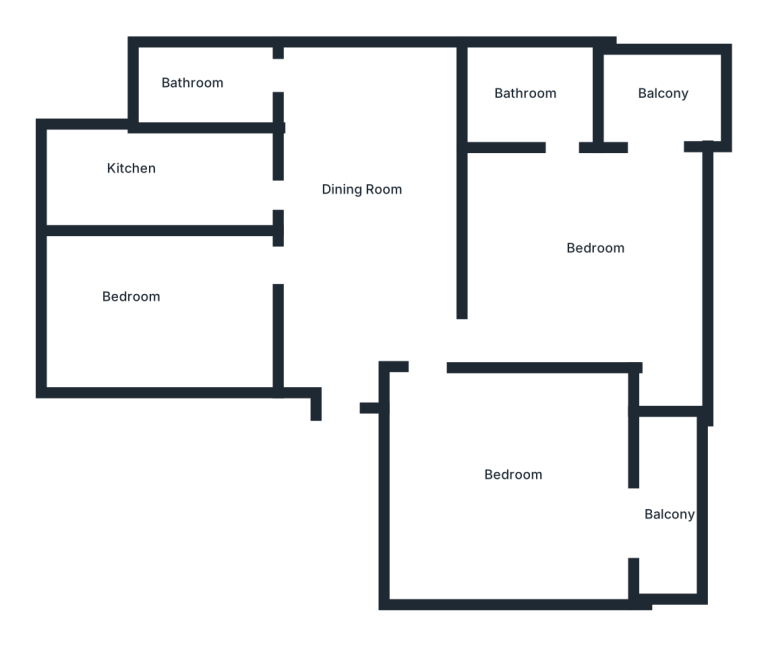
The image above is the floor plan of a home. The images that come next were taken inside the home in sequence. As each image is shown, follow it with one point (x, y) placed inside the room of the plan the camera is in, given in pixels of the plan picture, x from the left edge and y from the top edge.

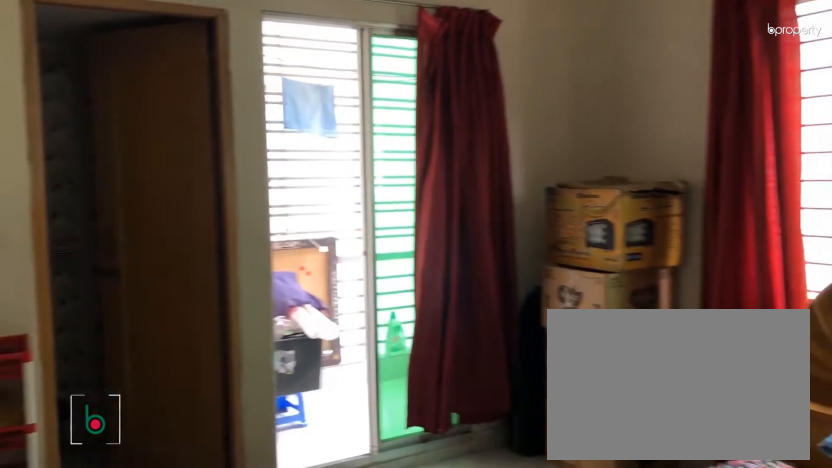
(590, 278)
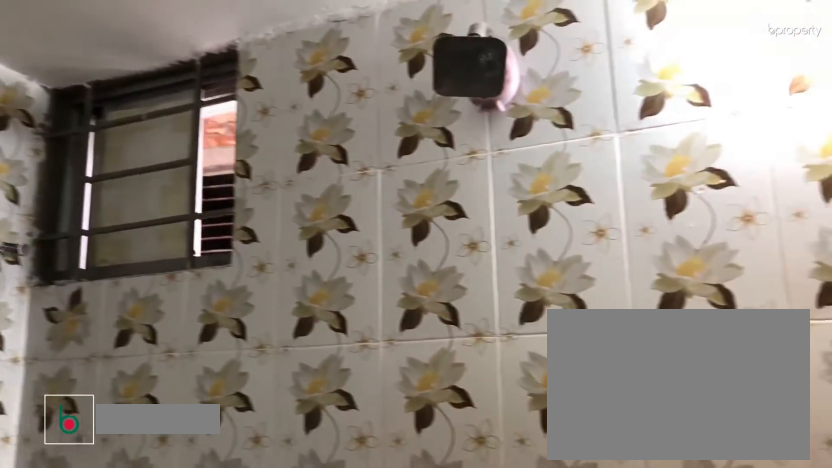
(537, 105)
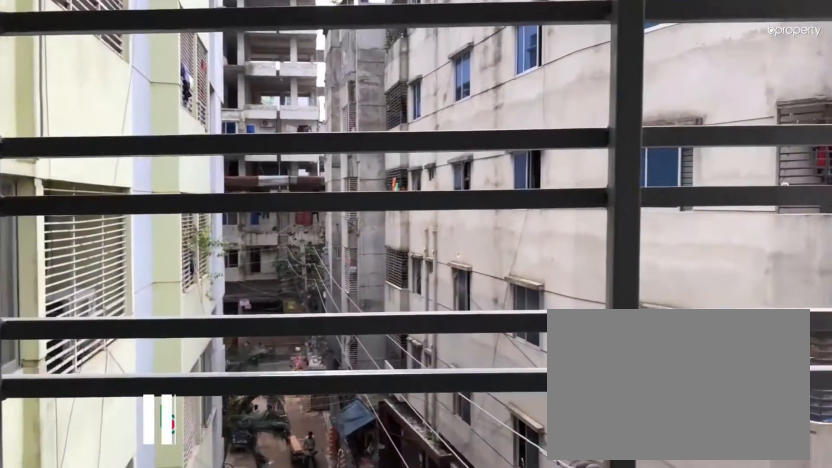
(663, 91)
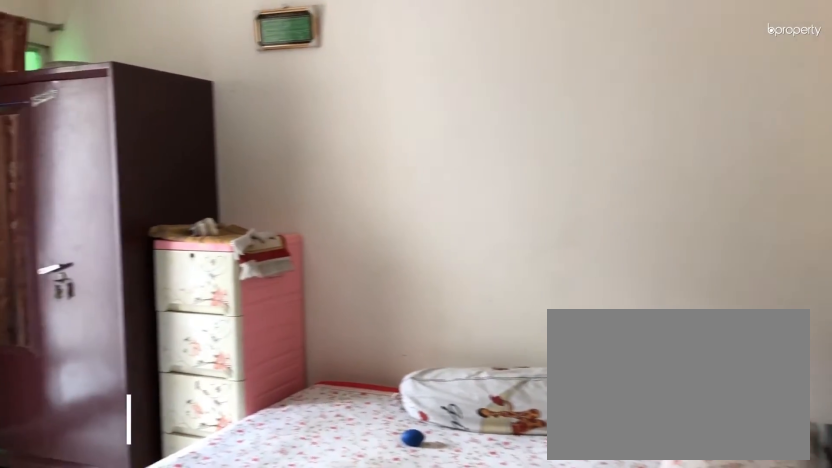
(502, 495)
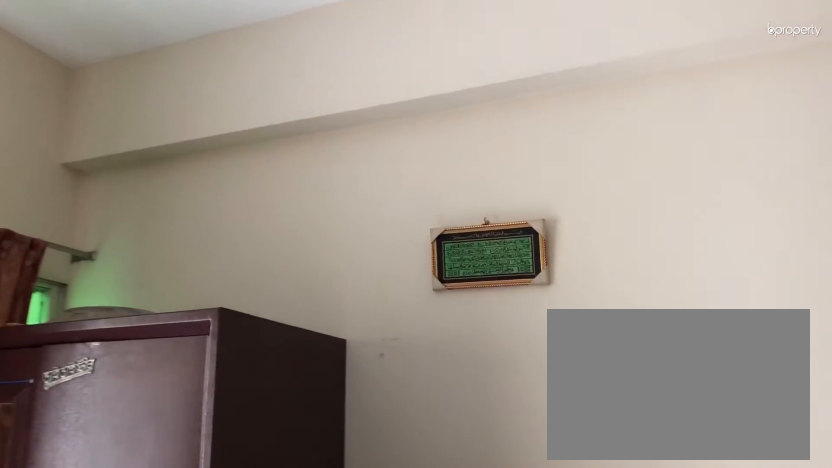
(502, 495)
